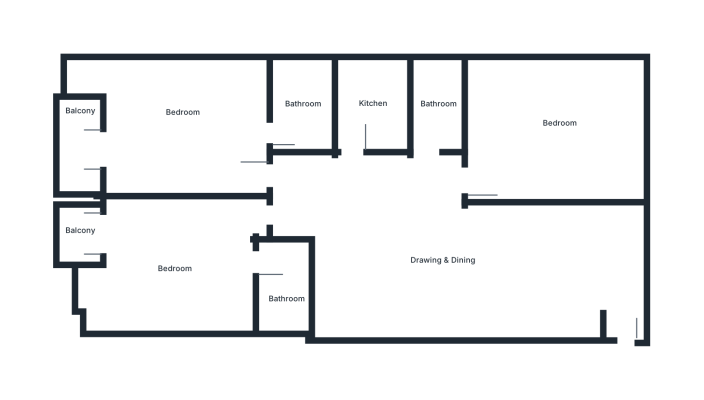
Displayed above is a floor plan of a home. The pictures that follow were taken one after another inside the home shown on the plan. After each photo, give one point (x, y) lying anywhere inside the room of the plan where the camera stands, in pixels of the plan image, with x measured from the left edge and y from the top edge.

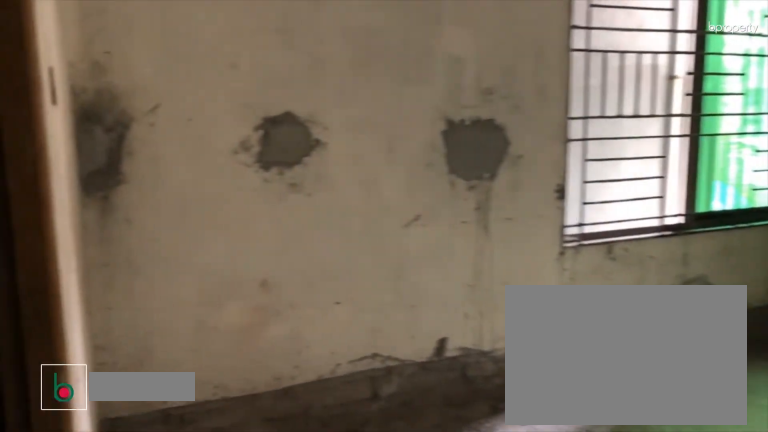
(169, 269)
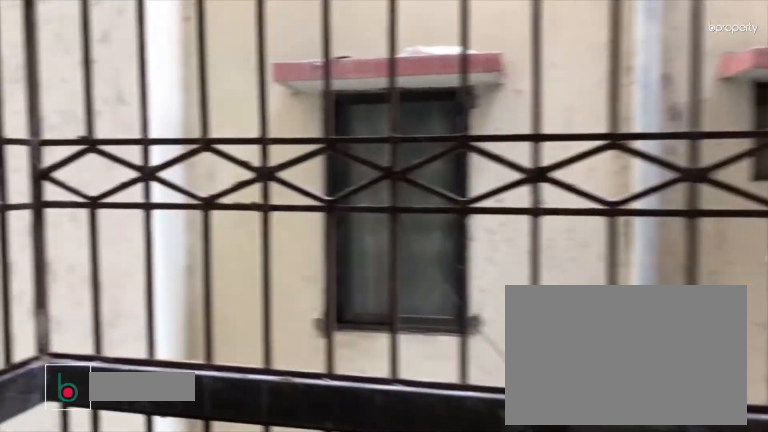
(80, 234)
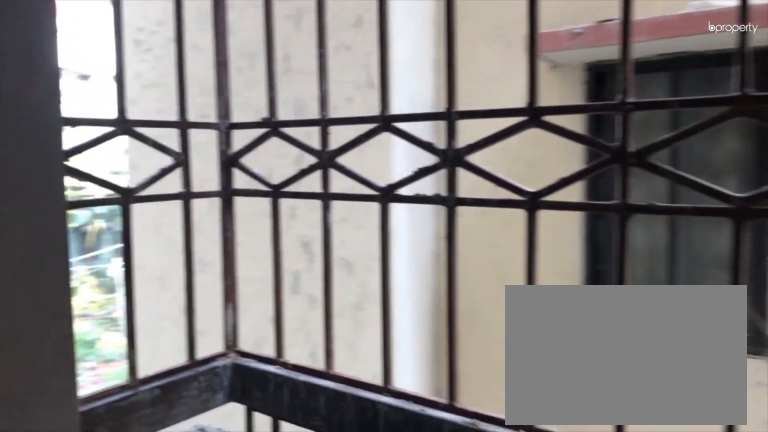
(80, 234)
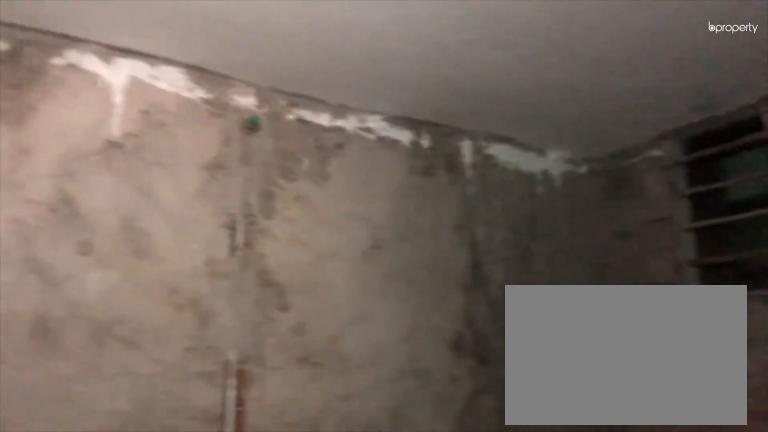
(286, 294)
